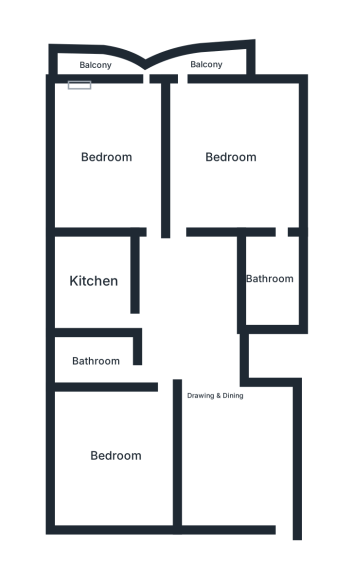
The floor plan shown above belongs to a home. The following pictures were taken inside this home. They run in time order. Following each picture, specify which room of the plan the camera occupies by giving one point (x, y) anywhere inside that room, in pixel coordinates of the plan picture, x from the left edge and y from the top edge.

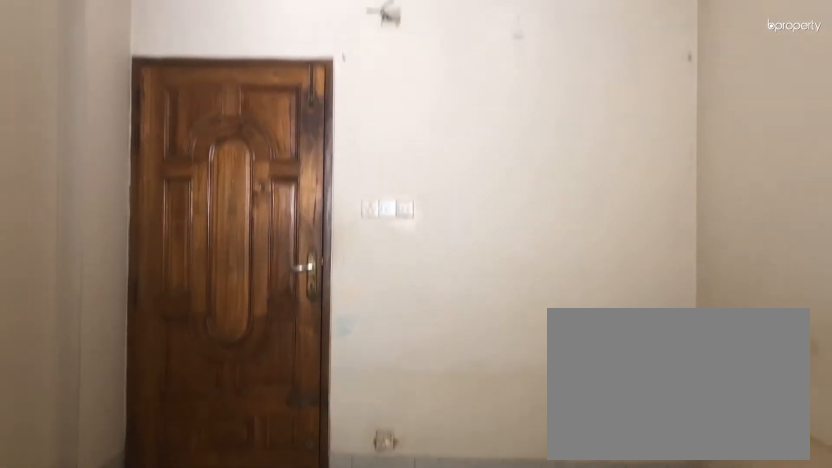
(217, 395)
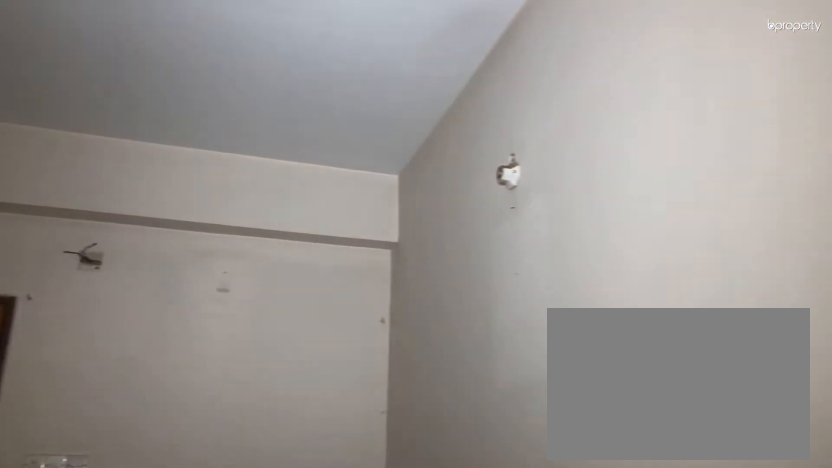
(217, 395)
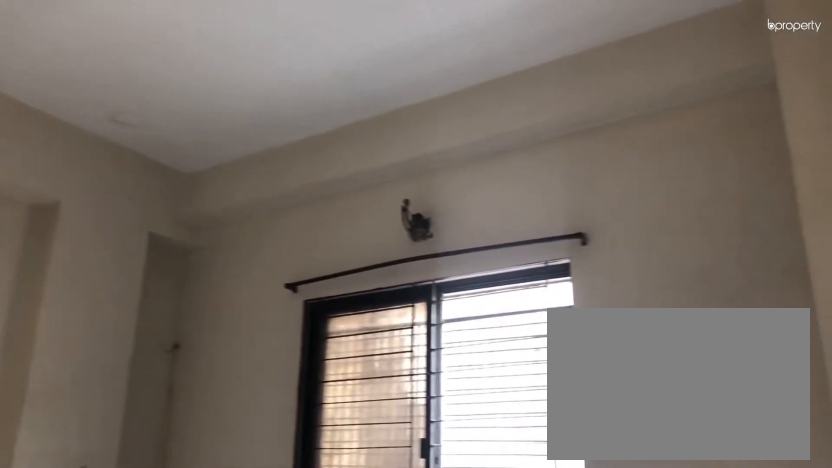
(116, 456)
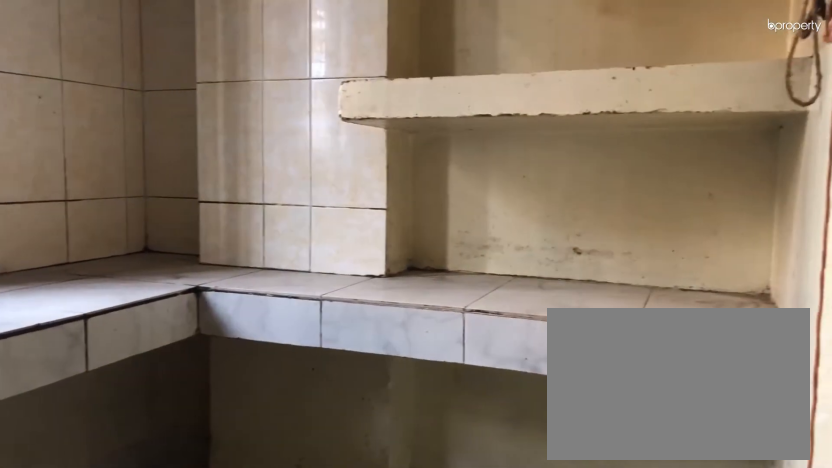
(94, 280)
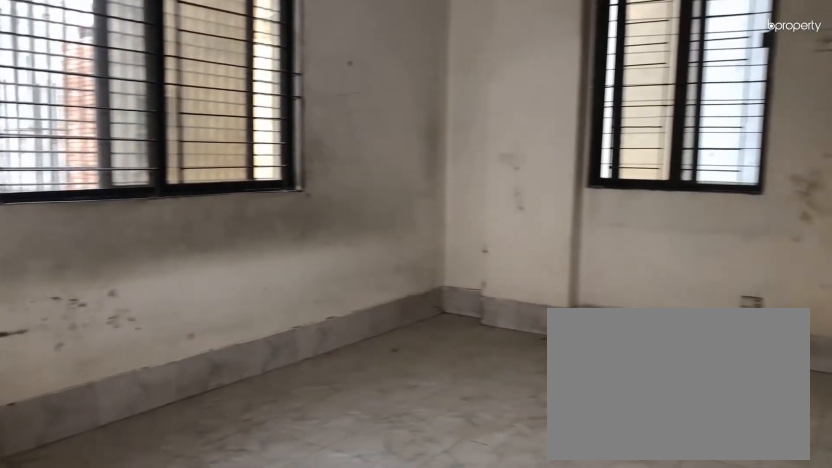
(107, 155)
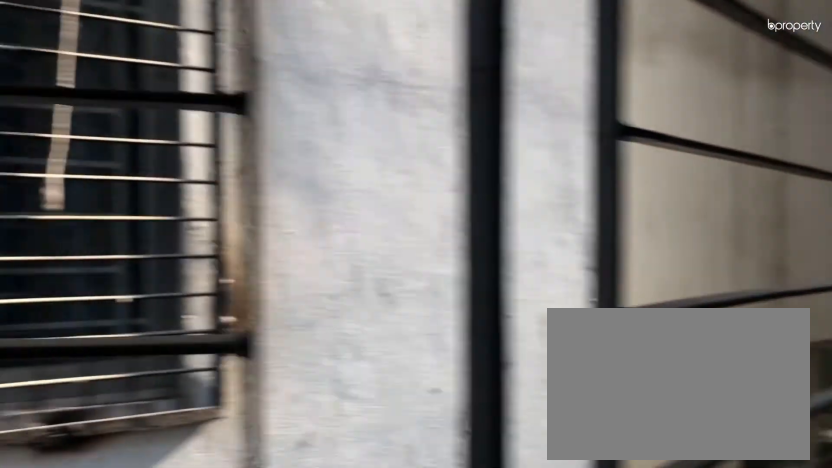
(94, 66)
